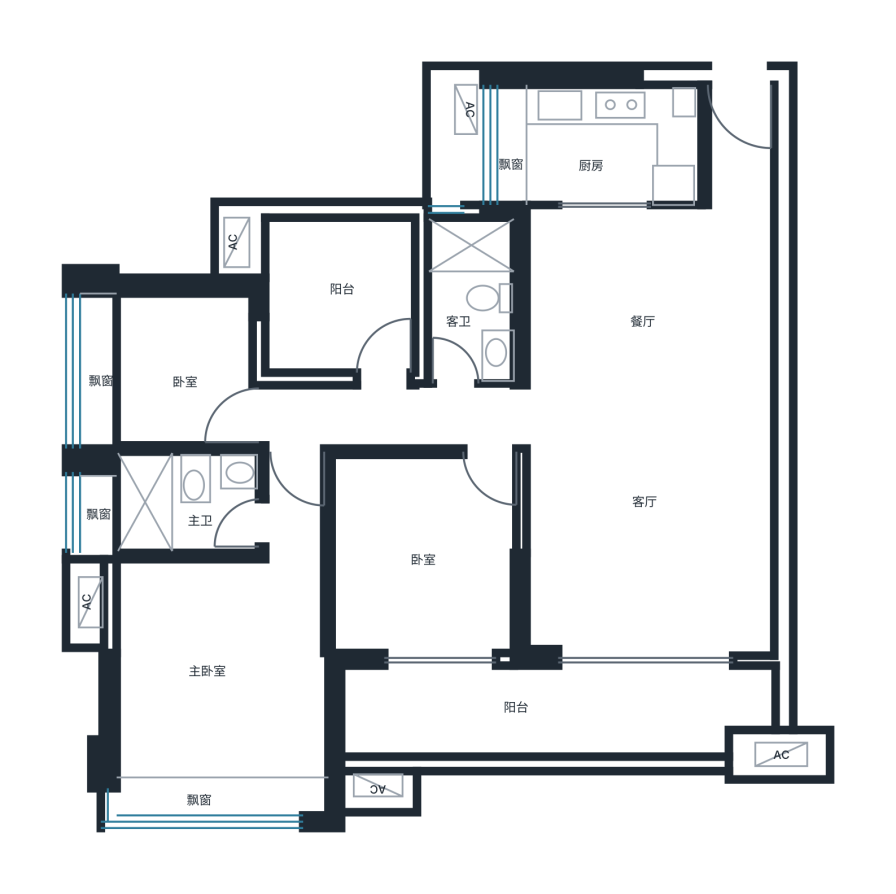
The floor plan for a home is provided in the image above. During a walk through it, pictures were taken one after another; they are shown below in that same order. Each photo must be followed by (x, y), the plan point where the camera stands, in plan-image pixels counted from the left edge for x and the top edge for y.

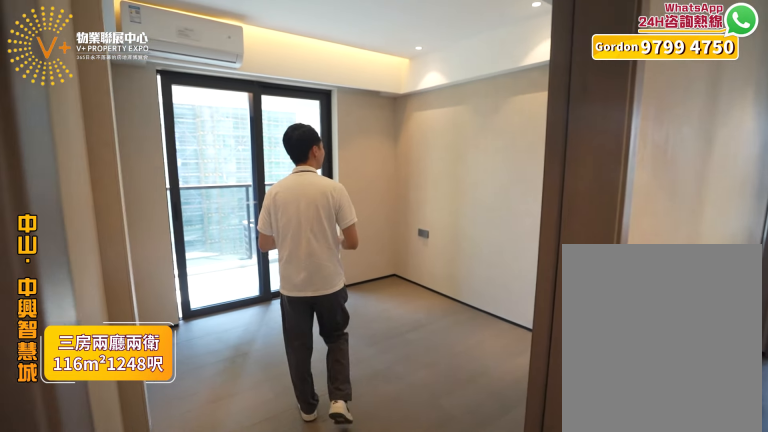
(424, 538)
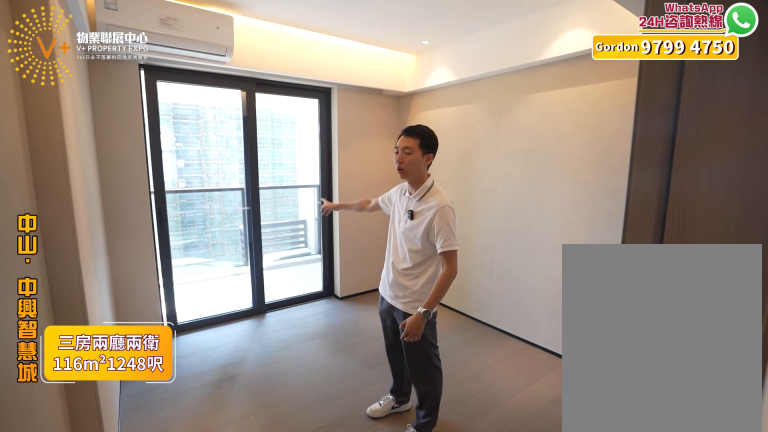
(427, 541)
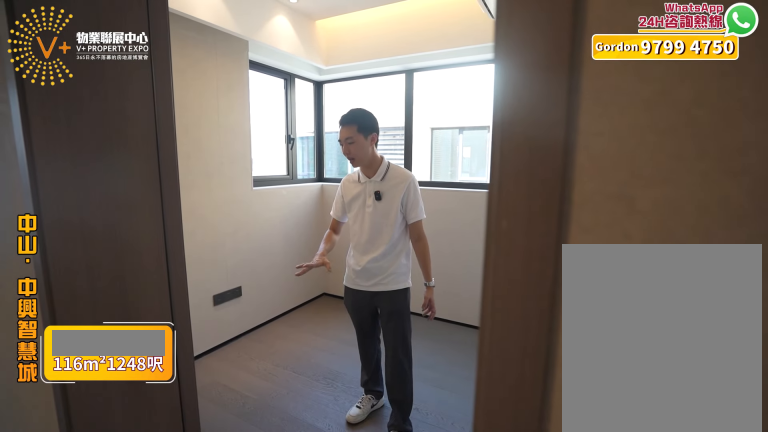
(365, 285)
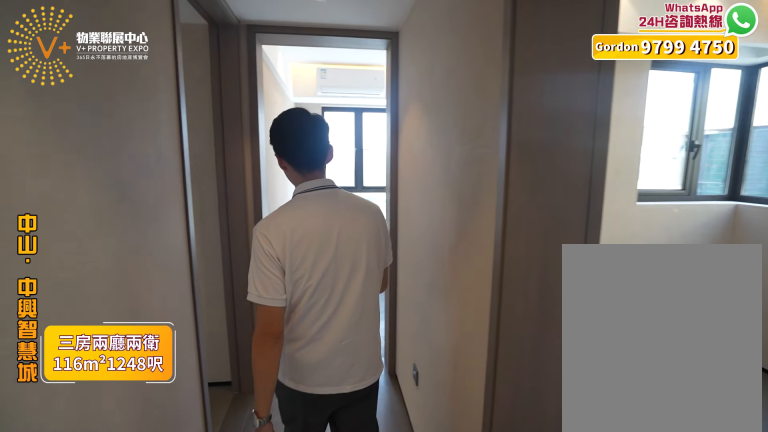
(366, 284)
